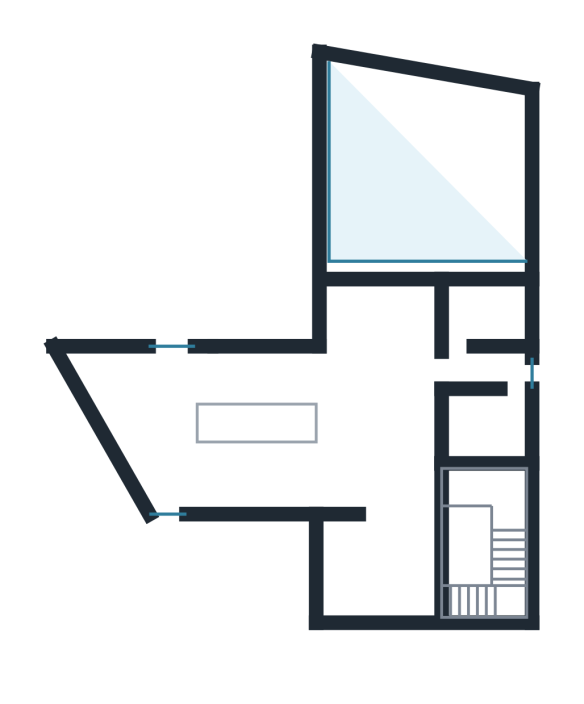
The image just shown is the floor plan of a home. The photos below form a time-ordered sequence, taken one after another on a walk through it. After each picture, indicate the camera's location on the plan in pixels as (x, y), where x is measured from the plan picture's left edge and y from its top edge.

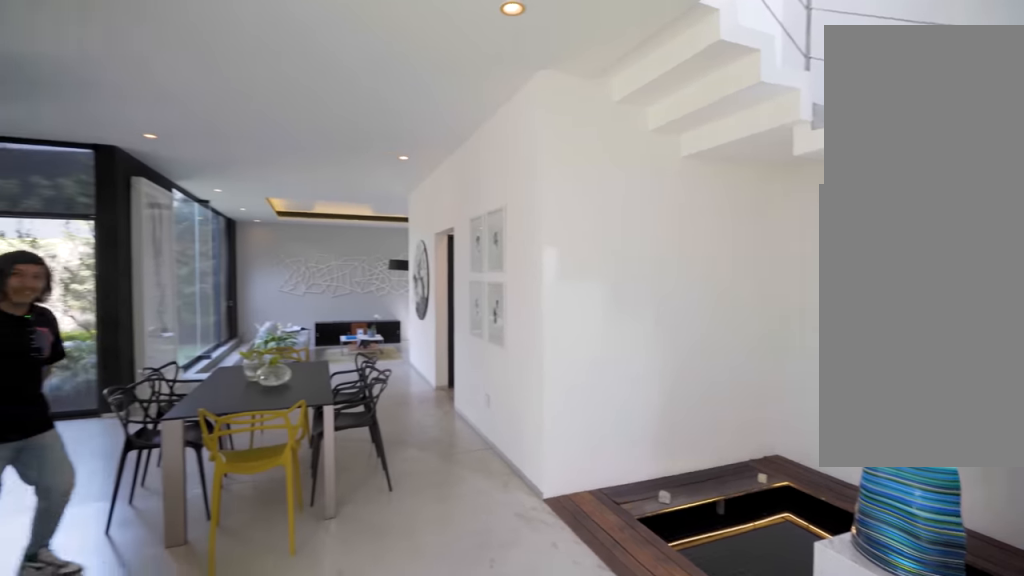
(409, 529)
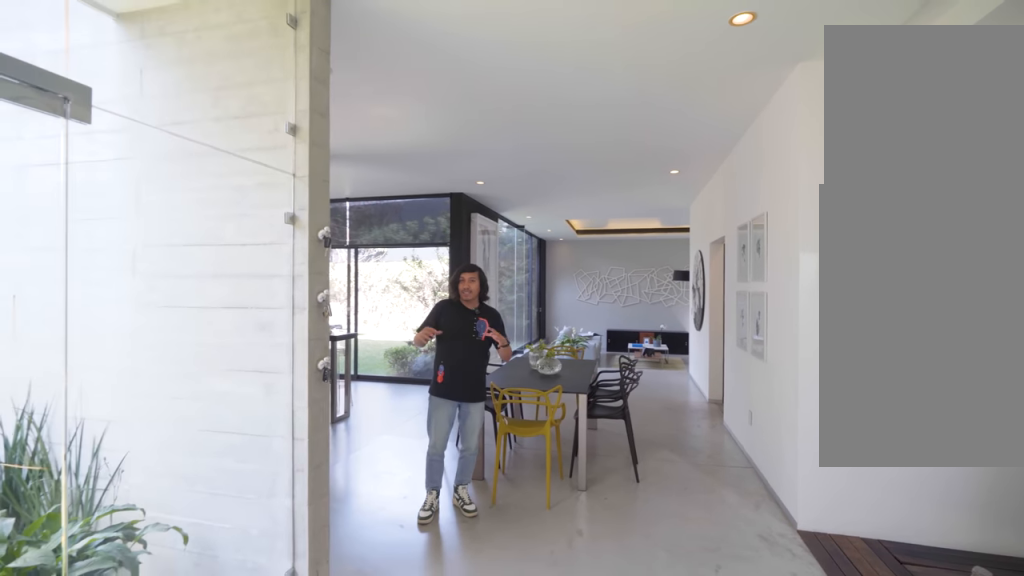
(409, 529)
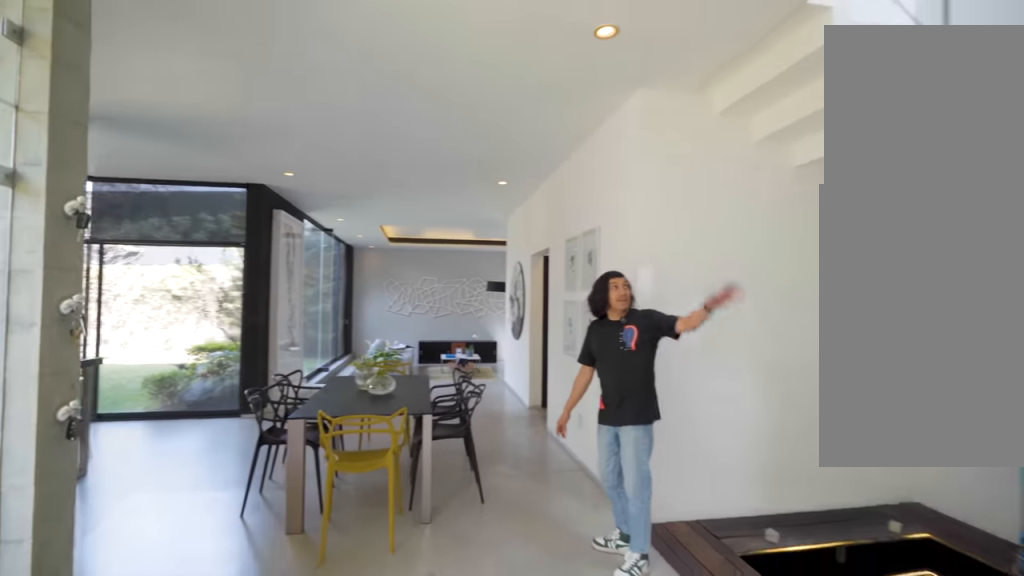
(402, 482)
